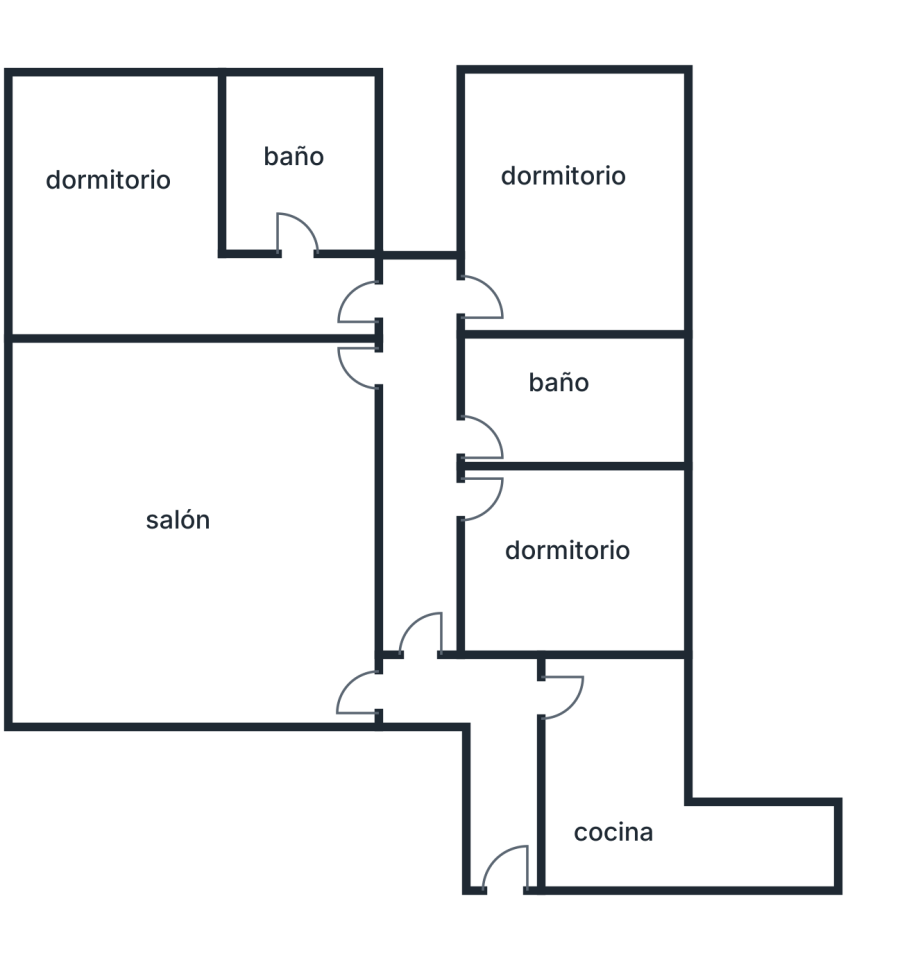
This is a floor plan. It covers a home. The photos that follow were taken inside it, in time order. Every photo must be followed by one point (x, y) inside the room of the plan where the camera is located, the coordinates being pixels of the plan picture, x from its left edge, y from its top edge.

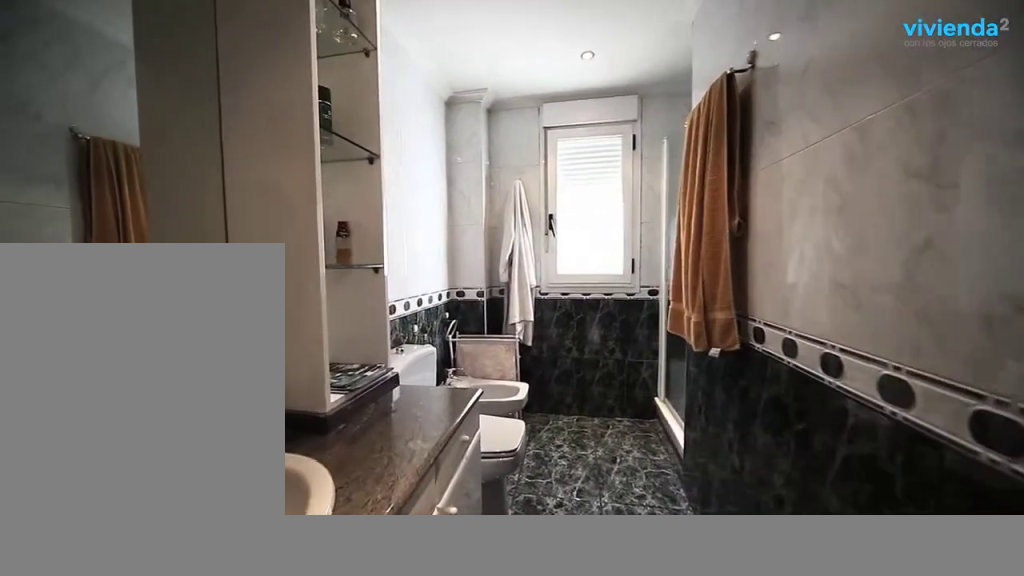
(630, 417)
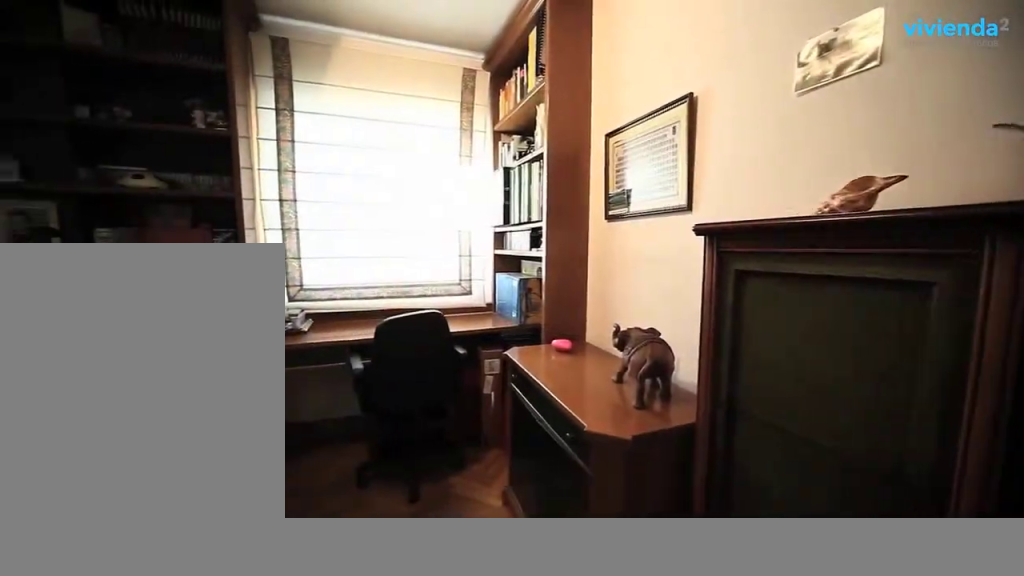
(591, 268)
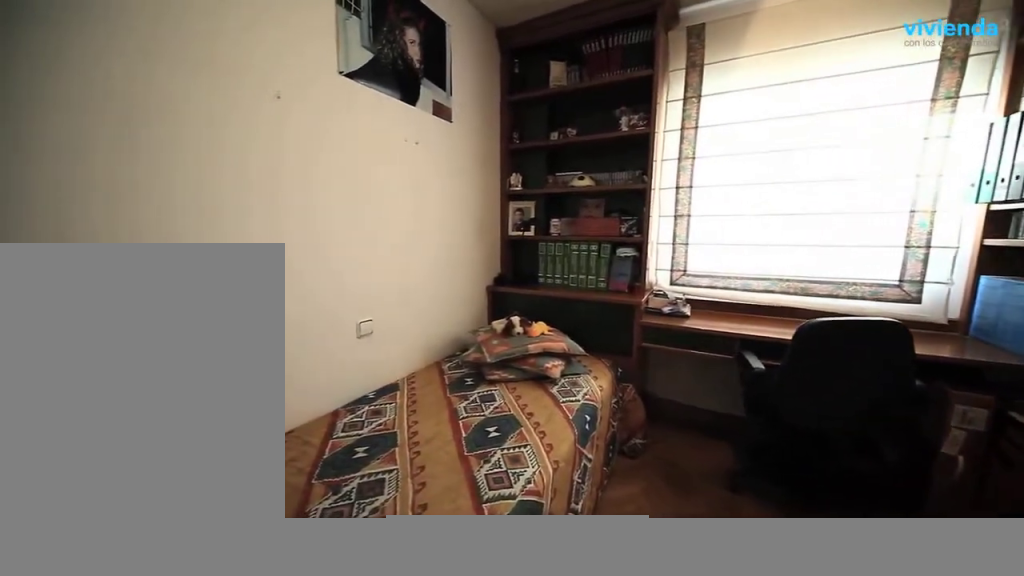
(590, 268)
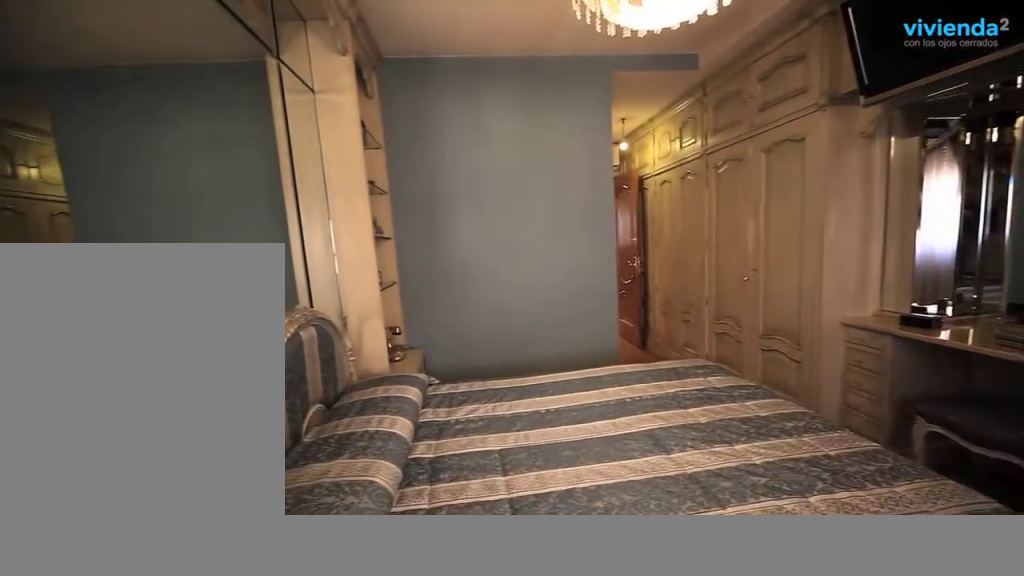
(119, 267)
